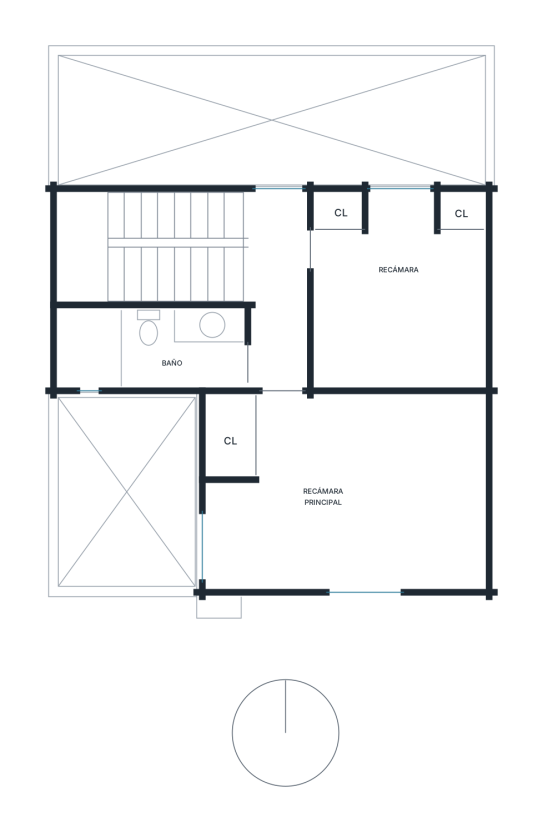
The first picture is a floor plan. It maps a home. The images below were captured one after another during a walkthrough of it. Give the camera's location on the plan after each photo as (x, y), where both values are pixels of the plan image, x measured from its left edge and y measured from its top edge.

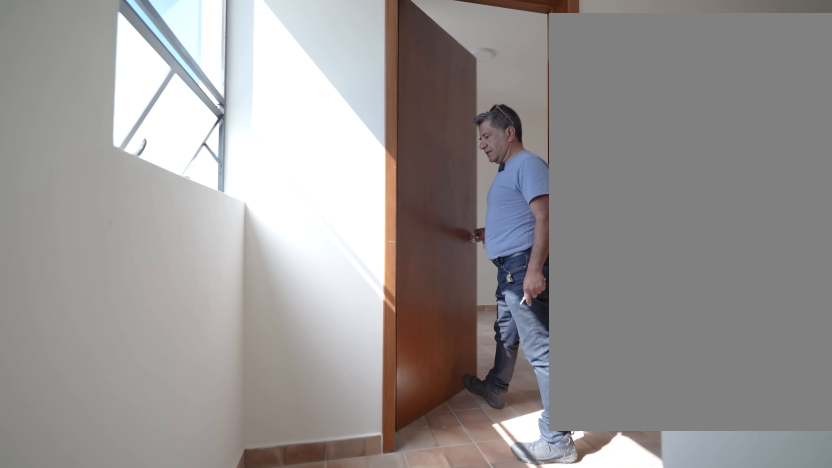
(172, 213)
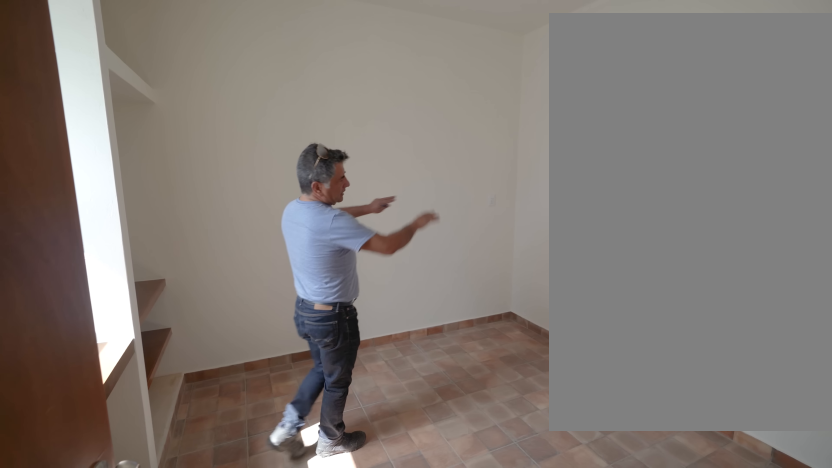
(240, 212)
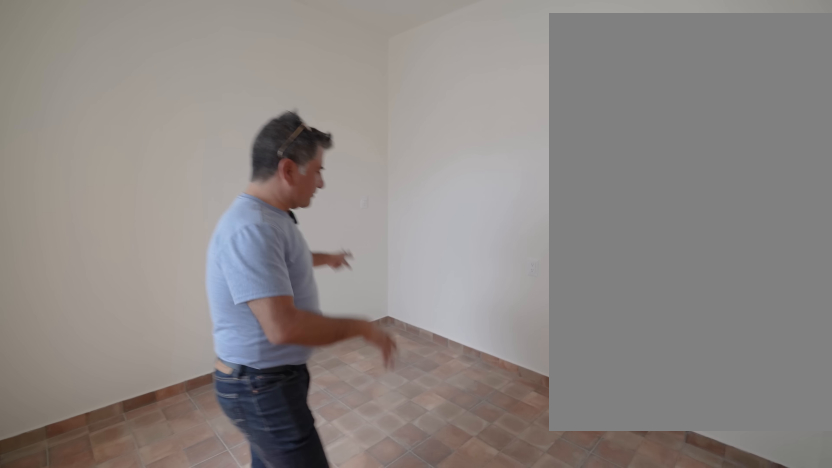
(336, 257)
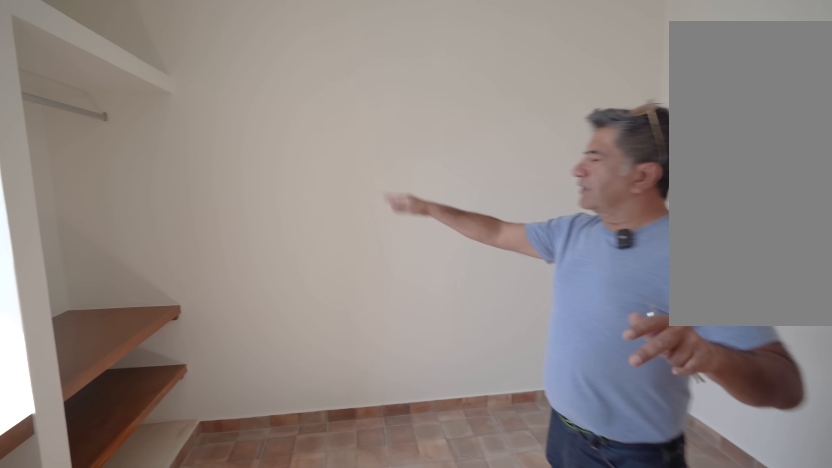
(336, 257)
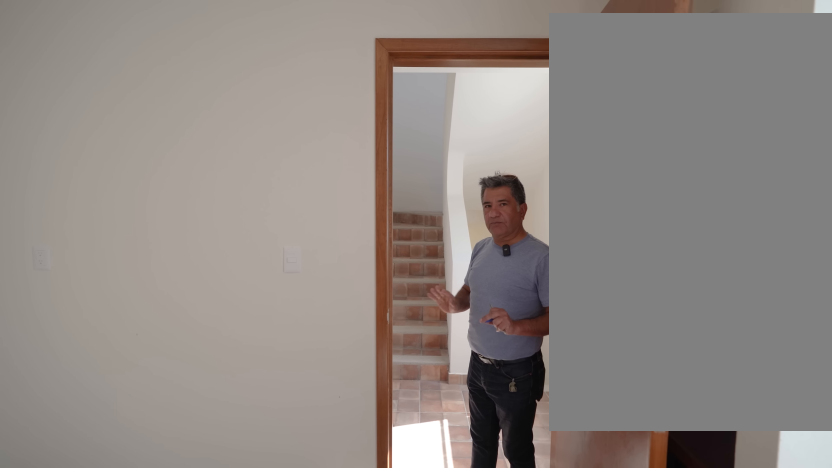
(456, 260)
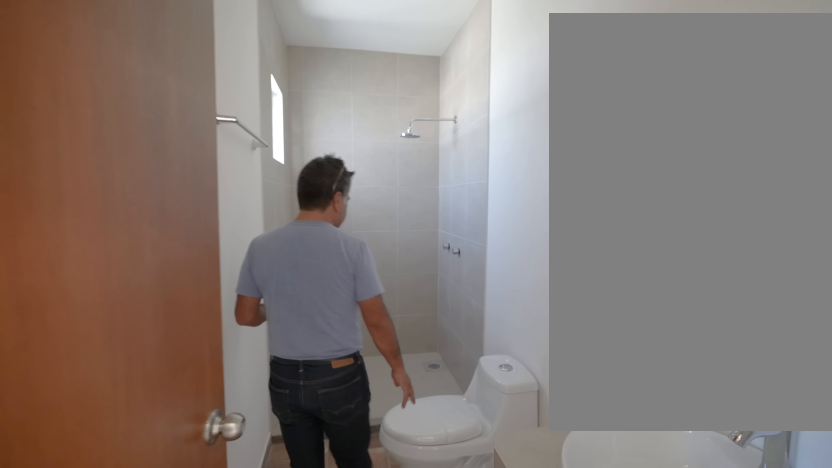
(277, 366)
